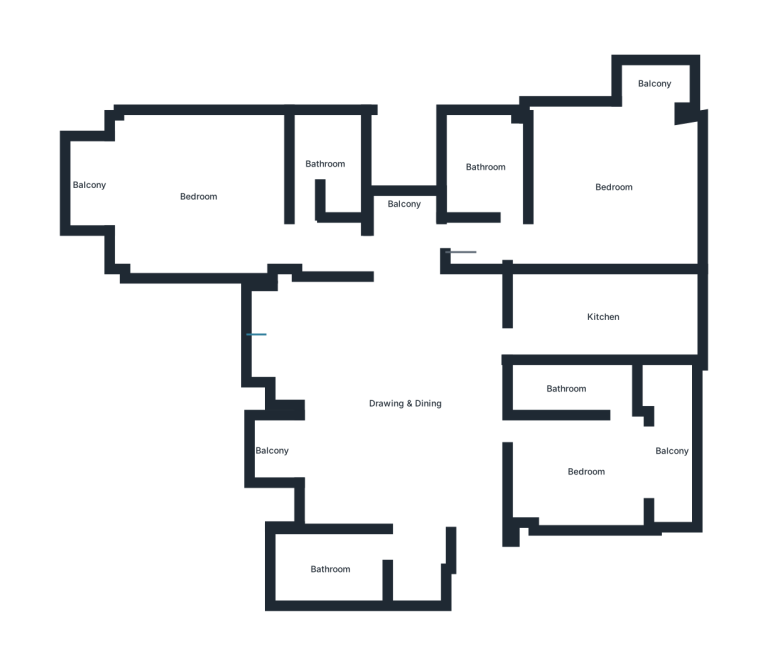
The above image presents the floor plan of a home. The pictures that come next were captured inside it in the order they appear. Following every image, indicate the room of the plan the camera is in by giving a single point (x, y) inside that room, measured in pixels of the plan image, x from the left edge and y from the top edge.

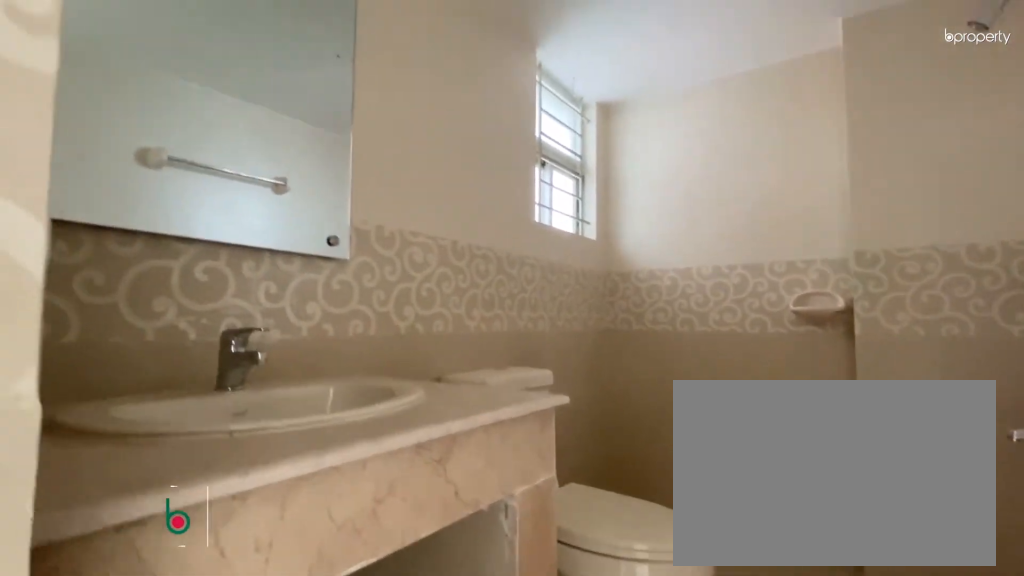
(486, 167)
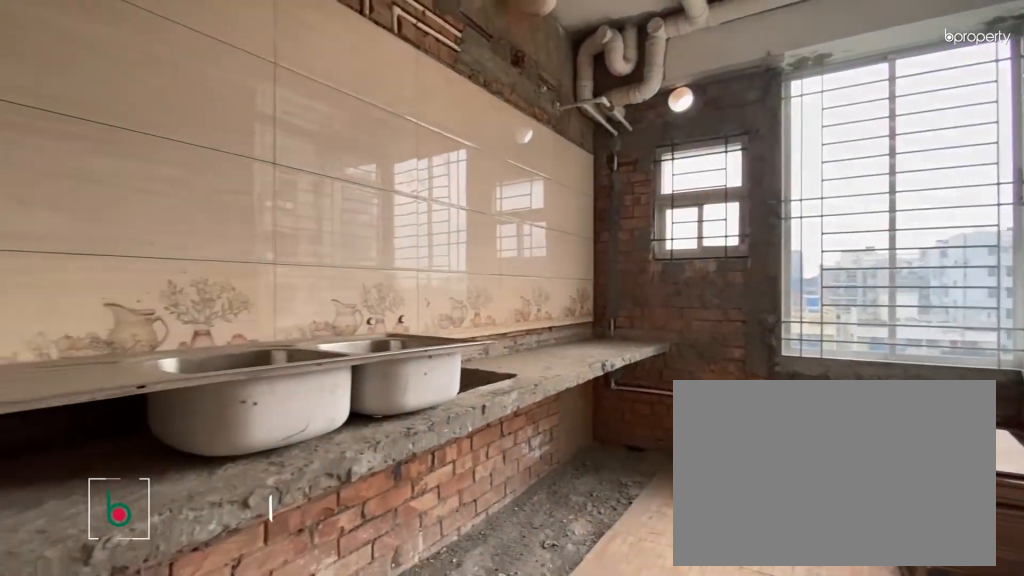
(603, 318)
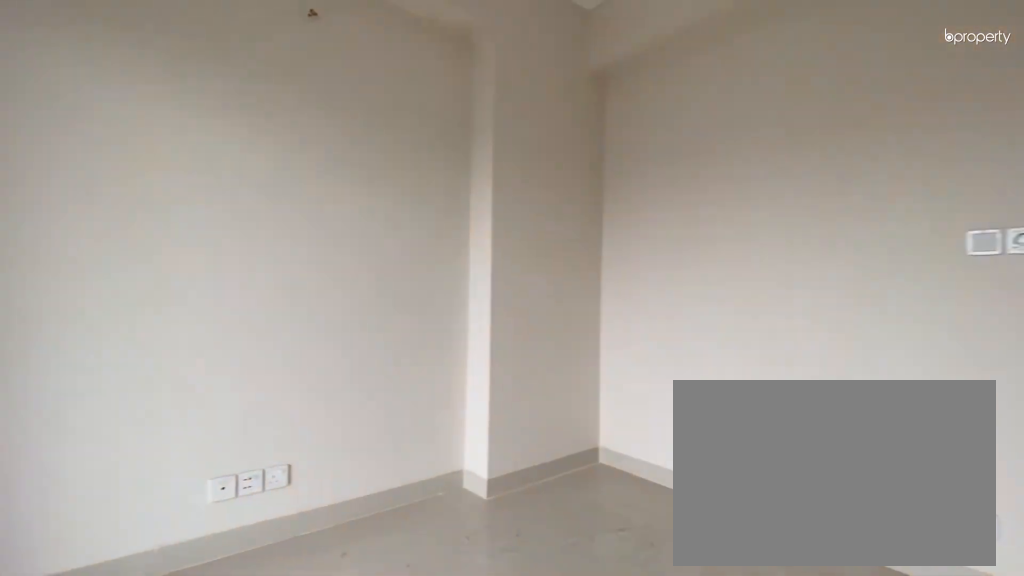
(587, 472)
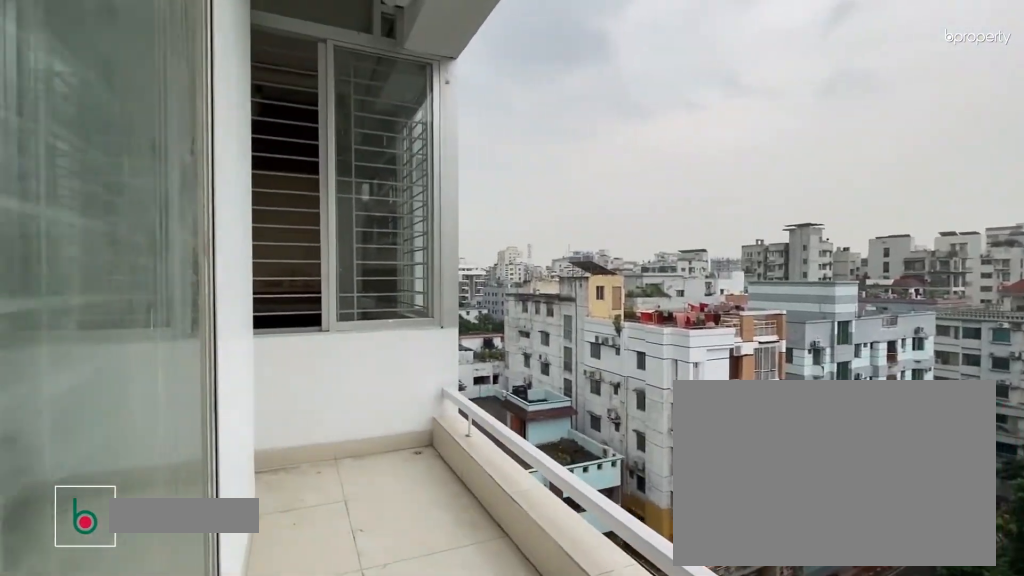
(674, 453)
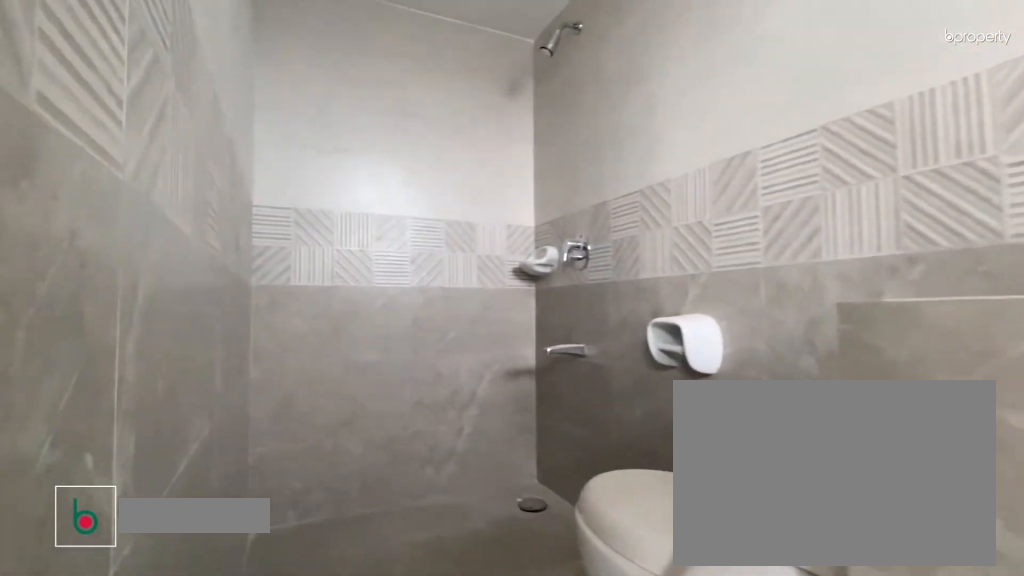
(562, 390)
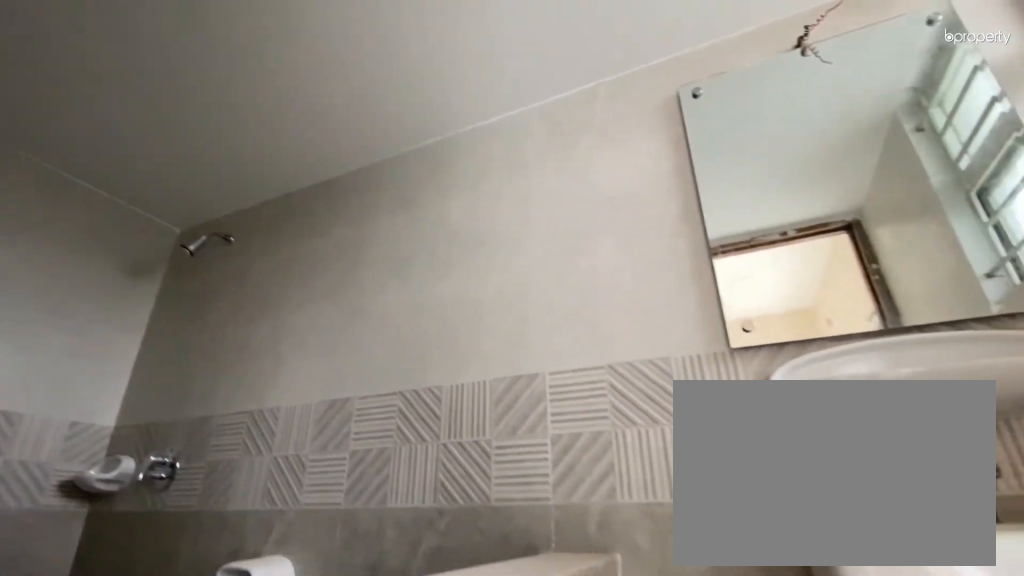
(562, 390)
